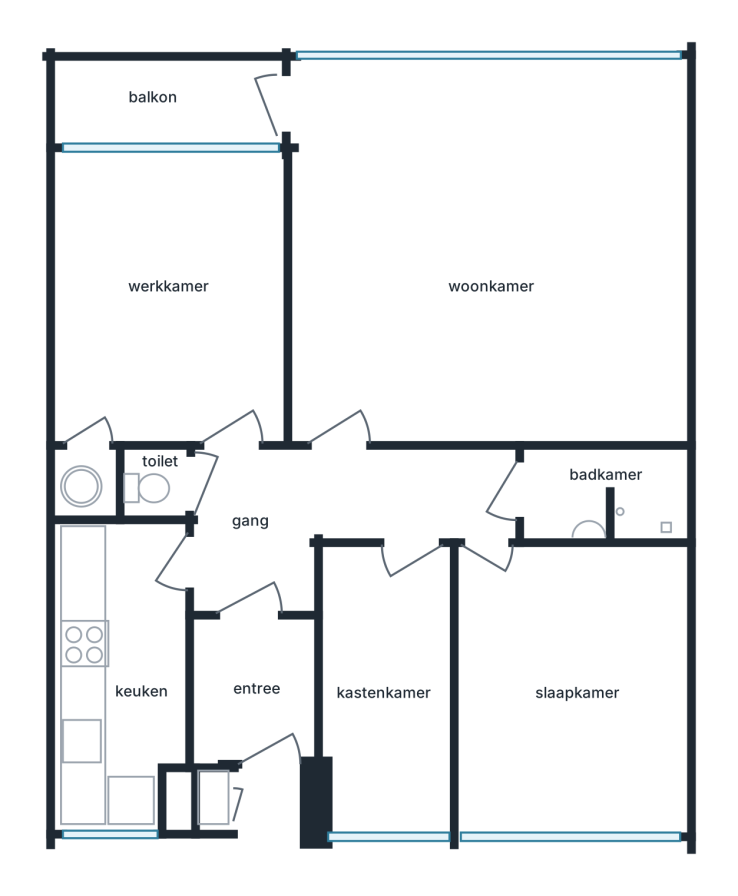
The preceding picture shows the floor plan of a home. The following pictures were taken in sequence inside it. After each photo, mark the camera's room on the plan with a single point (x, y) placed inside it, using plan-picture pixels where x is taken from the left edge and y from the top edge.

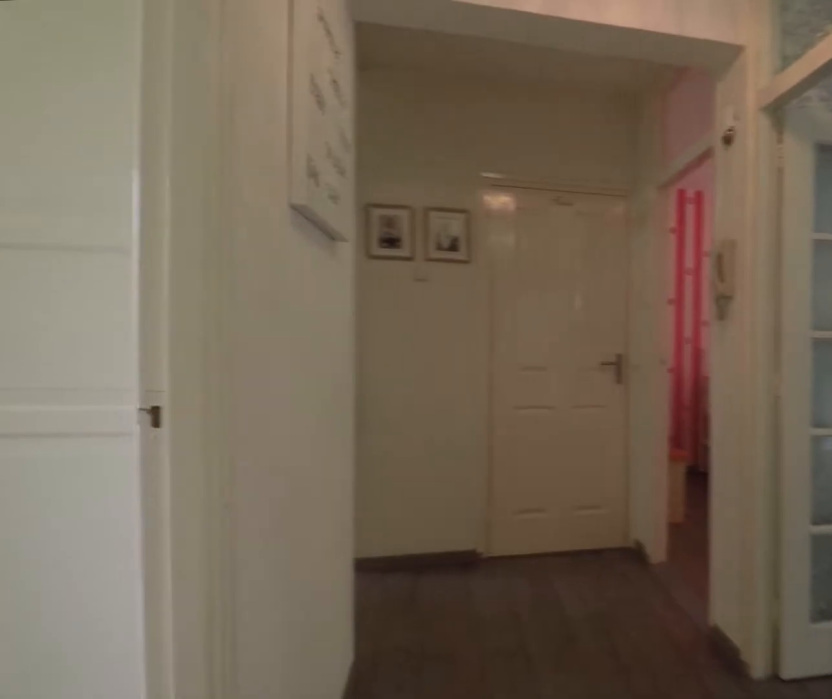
(332, 511)
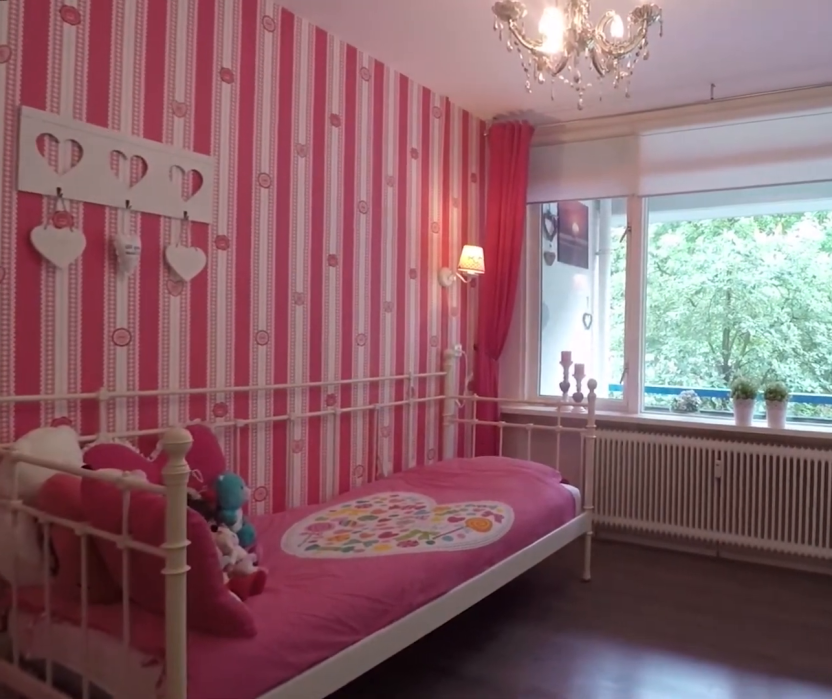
(171, 303)
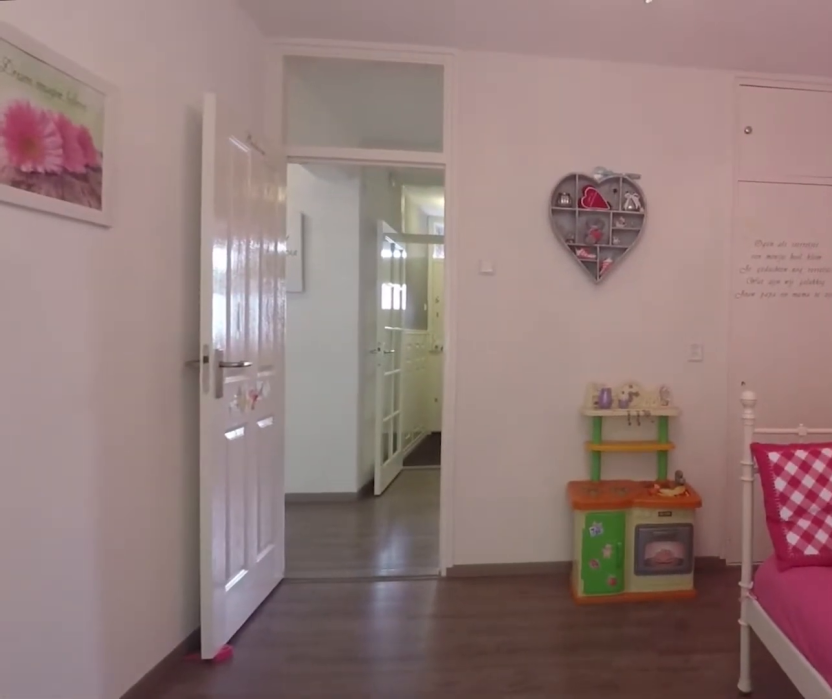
(171, 303)
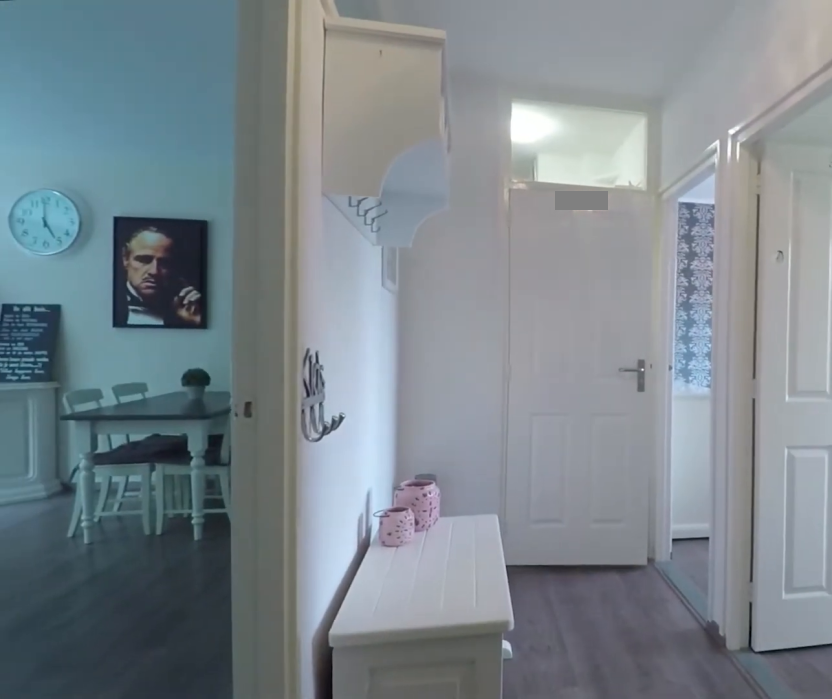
(333, 511)
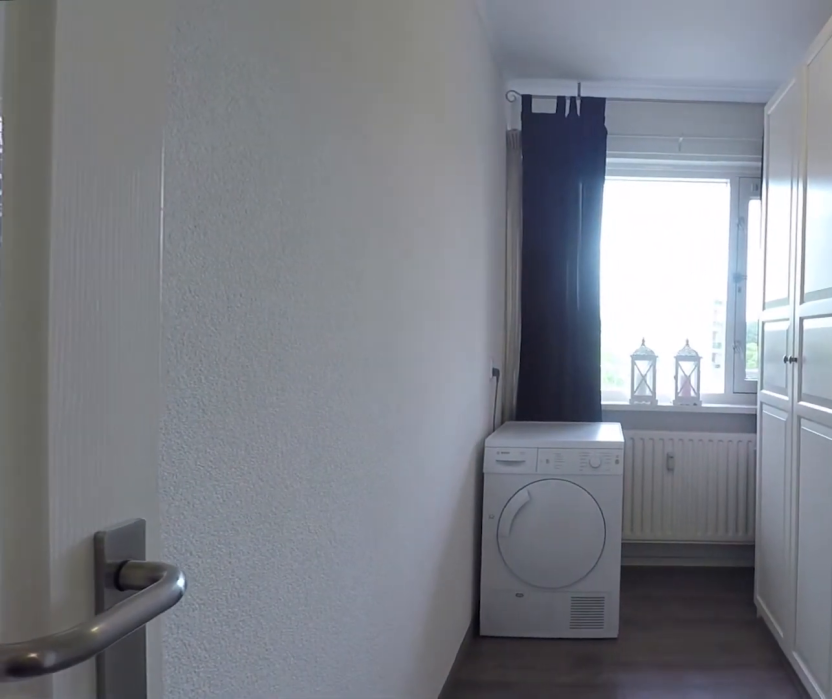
(387, 688)
